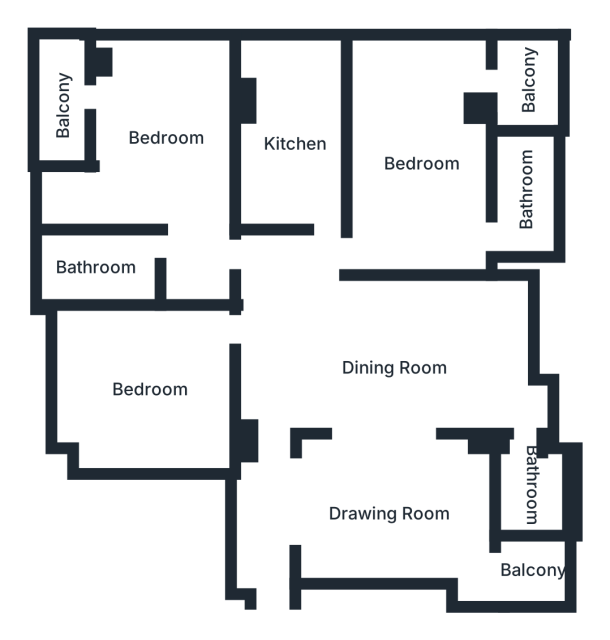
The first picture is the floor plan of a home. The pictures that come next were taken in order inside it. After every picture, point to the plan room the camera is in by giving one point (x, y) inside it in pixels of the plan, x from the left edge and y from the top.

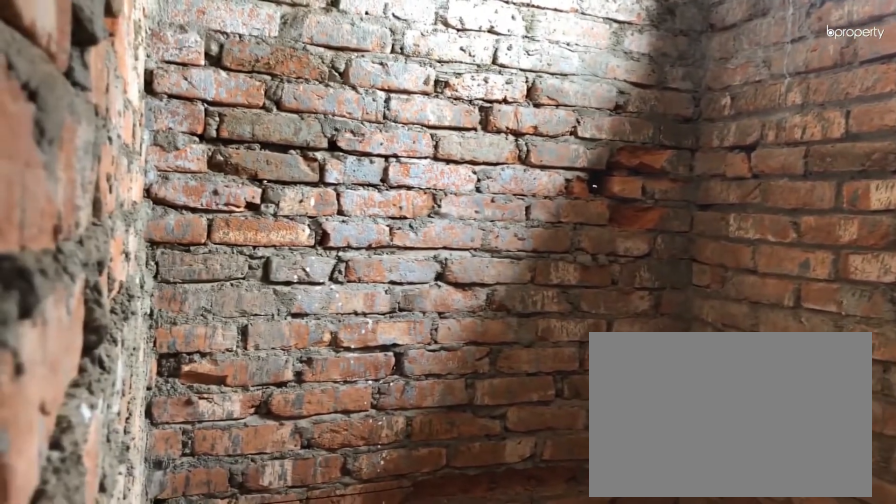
(532, 491)
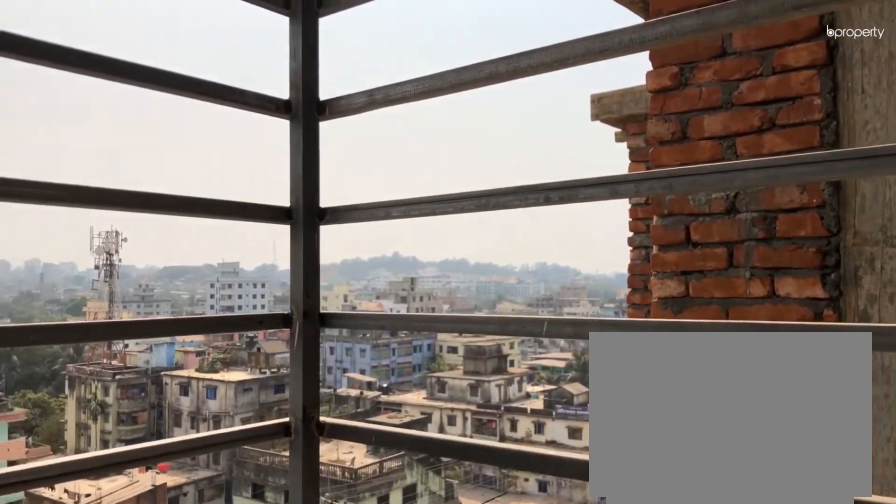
(534, 573)
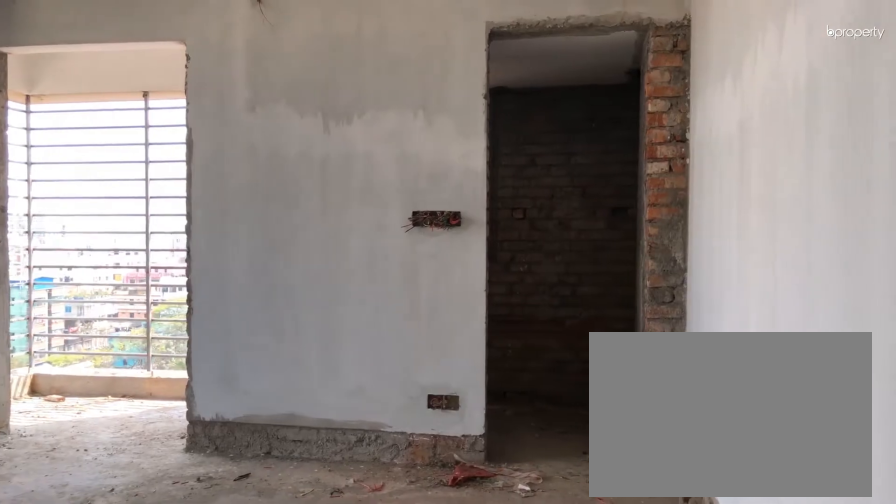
(433, 158)
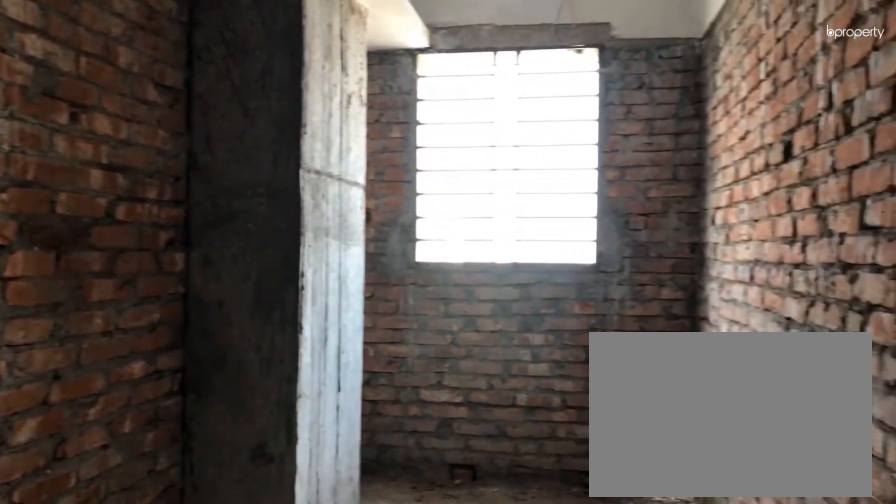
(300, 137)
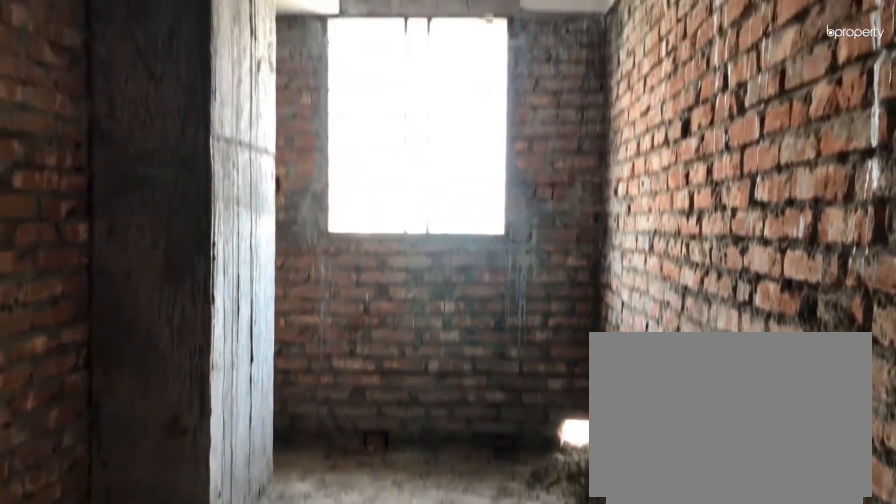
(301, 137)
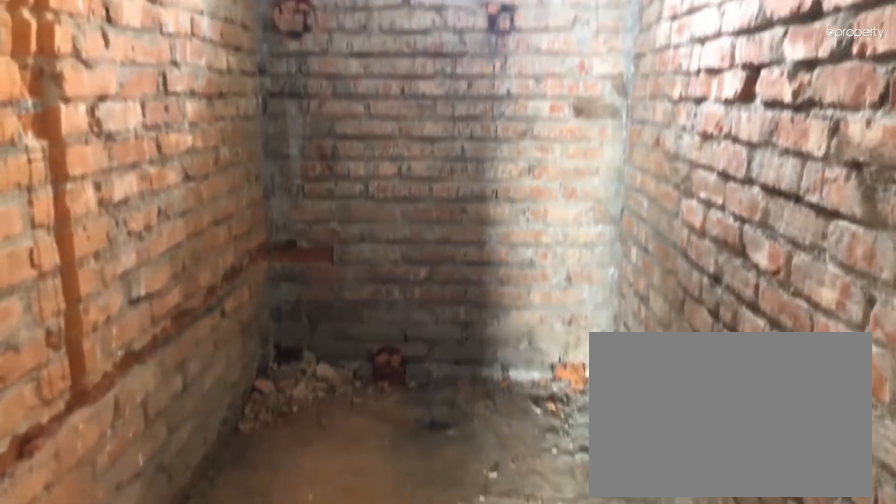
(105, 266)
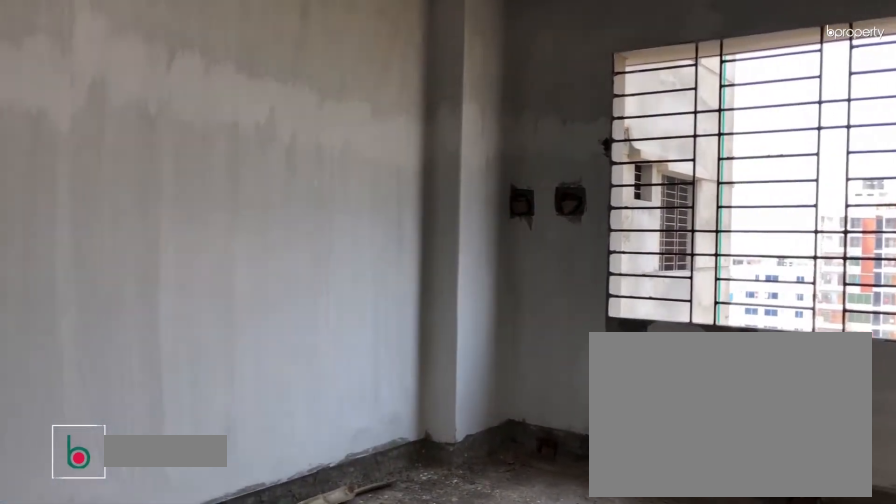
(166, 389)
